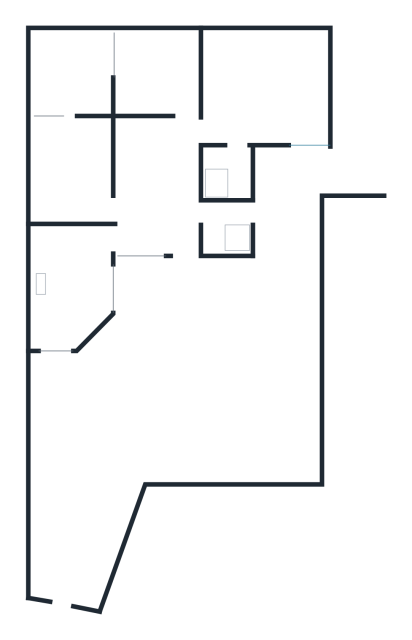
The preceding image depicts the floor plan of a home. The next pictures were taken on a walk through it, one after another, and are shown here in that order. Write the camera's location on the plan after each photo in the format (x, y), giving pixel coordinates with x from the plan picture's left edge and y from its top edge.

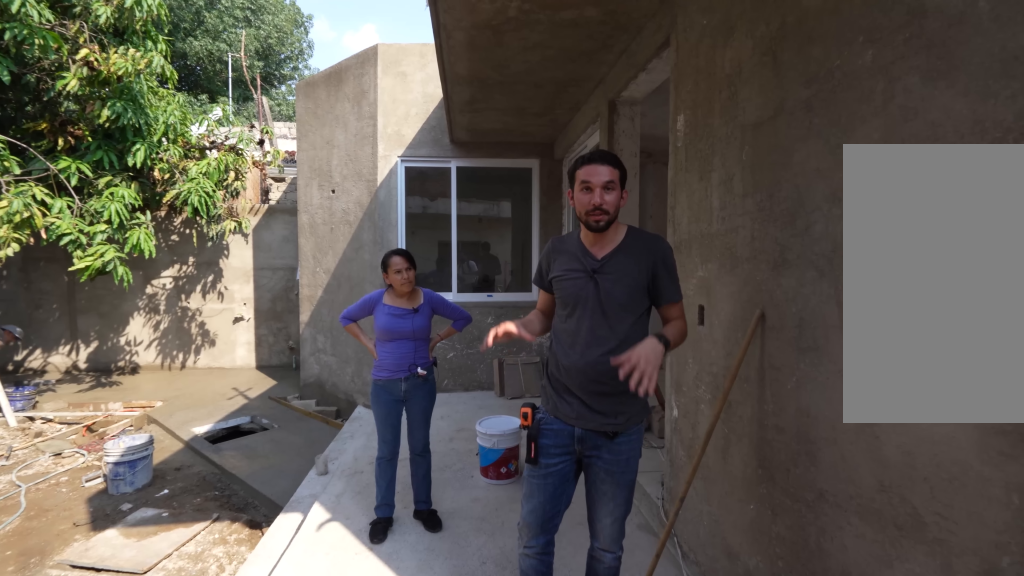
(296, 289)
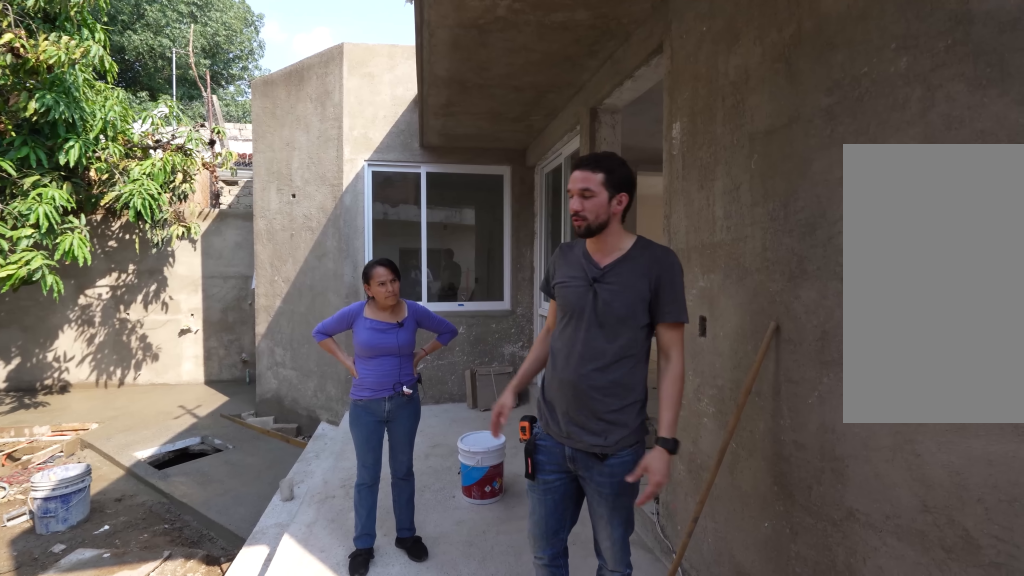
(296, 289)
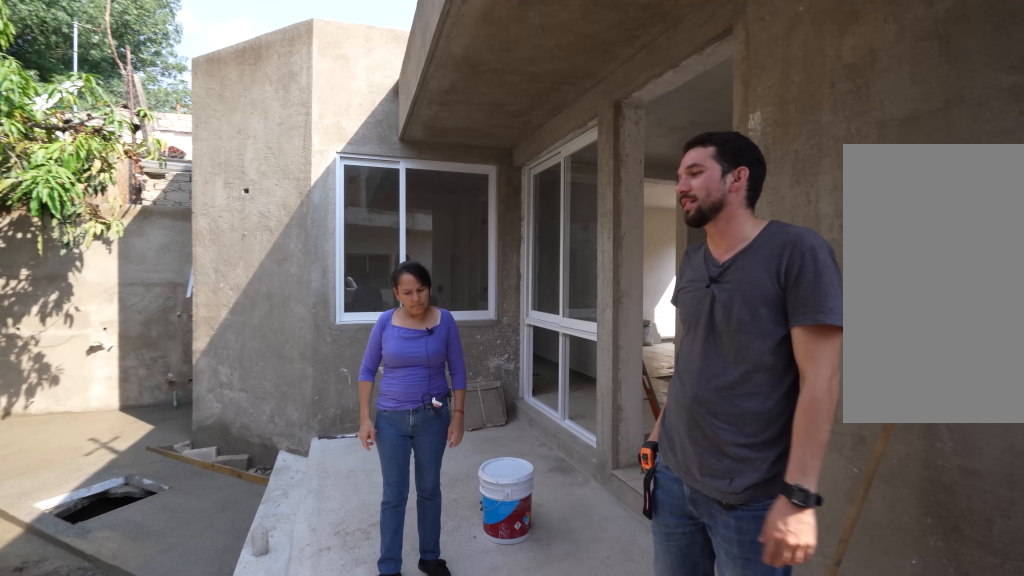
(282, 297)
